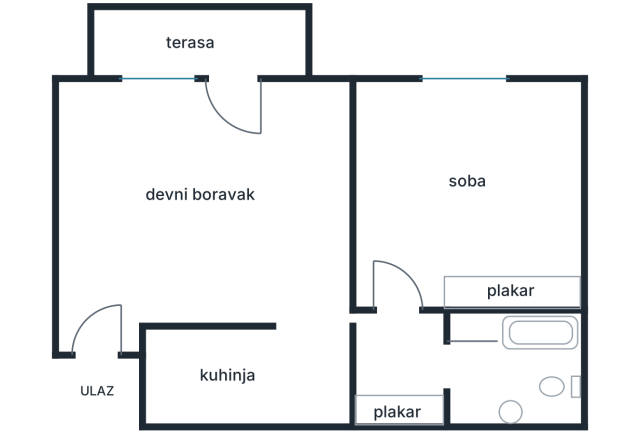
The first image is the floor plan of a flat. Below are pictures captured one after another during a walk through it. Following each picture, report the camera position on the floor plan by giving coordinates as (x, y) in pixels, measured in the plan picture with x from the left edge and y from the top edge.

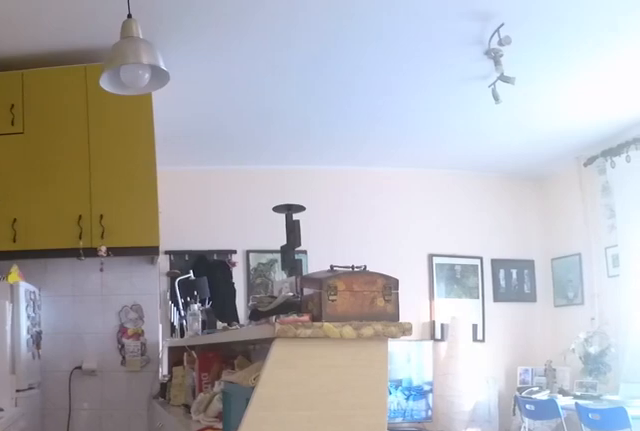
(348, 350)
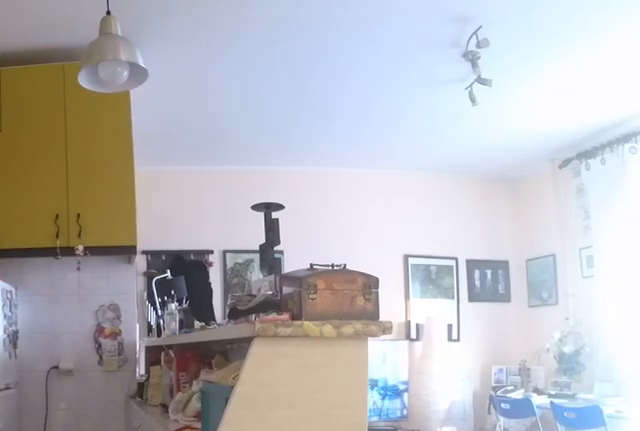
(343, 350)
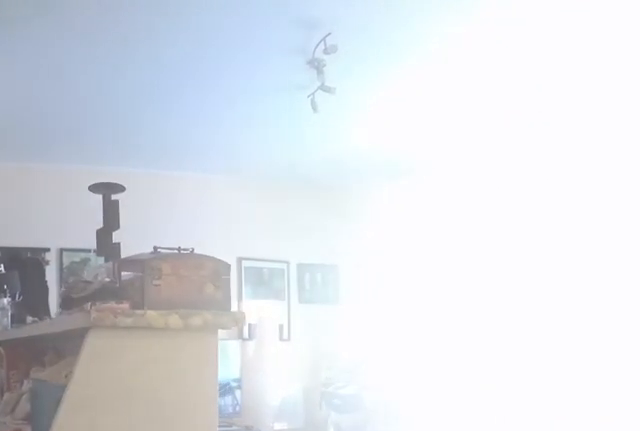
(323, 351)
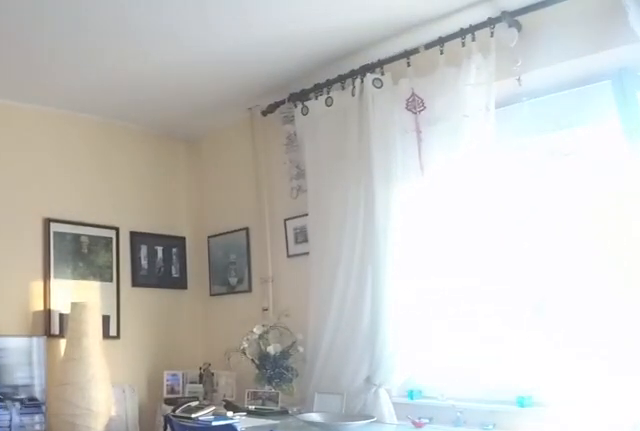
(254, 244)
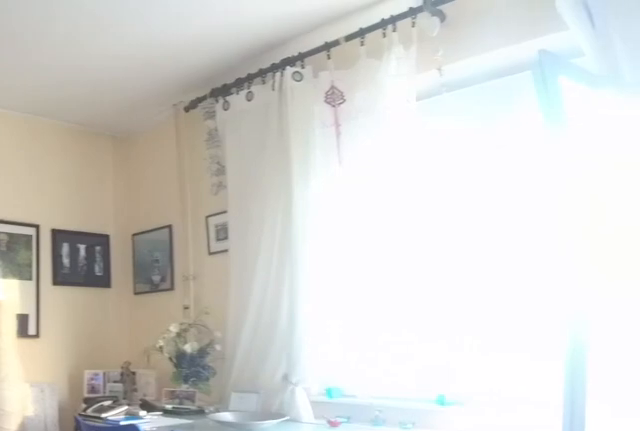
(251, 240)
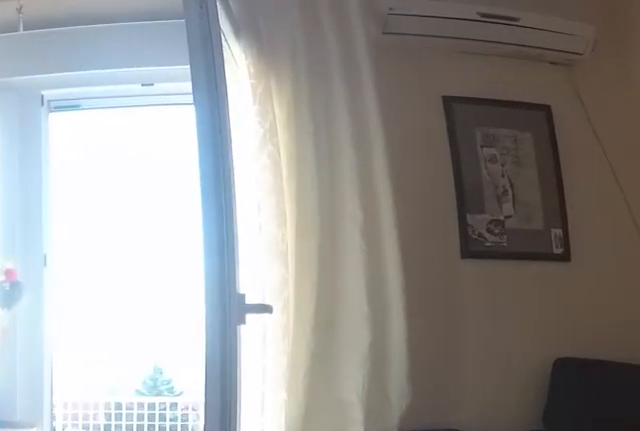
(239, 218)
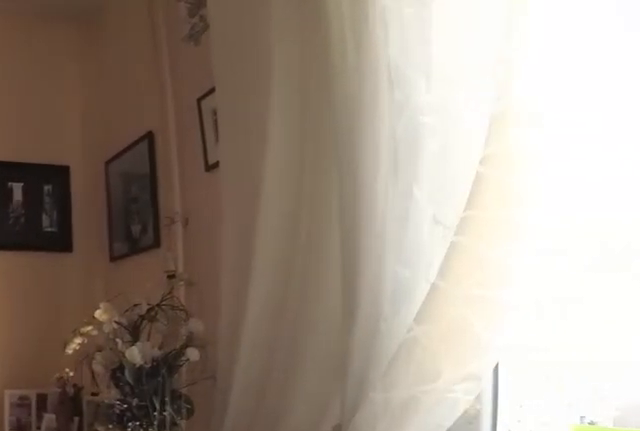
(251, 118)
